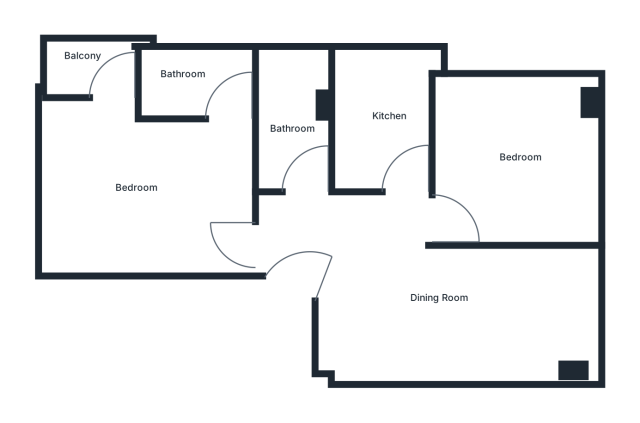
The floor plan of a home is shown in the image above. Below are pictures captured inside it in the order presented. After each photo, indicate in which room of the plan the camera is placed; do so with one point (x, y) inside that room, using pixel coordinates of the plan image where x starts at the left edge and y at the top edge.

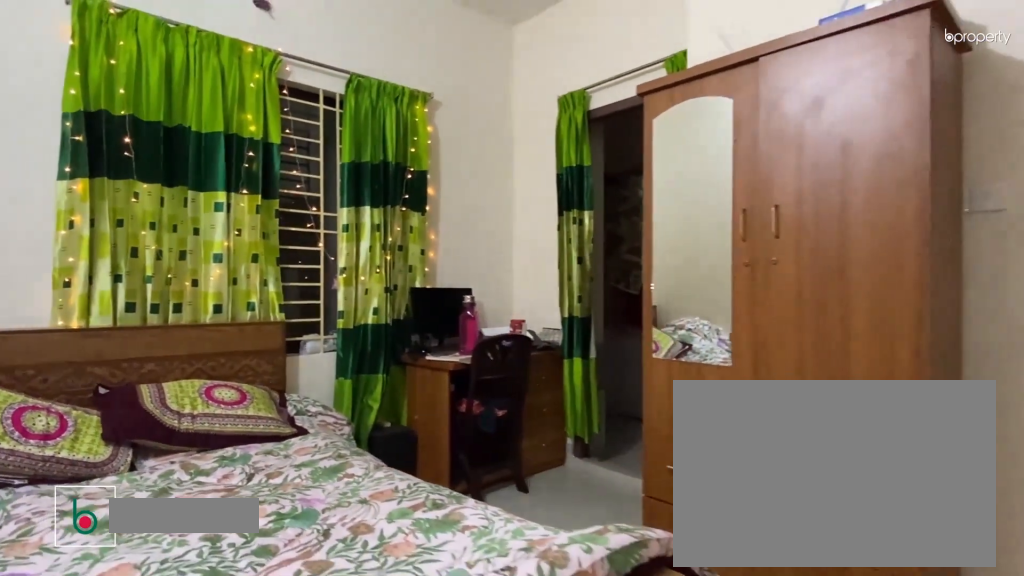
(145, 175)
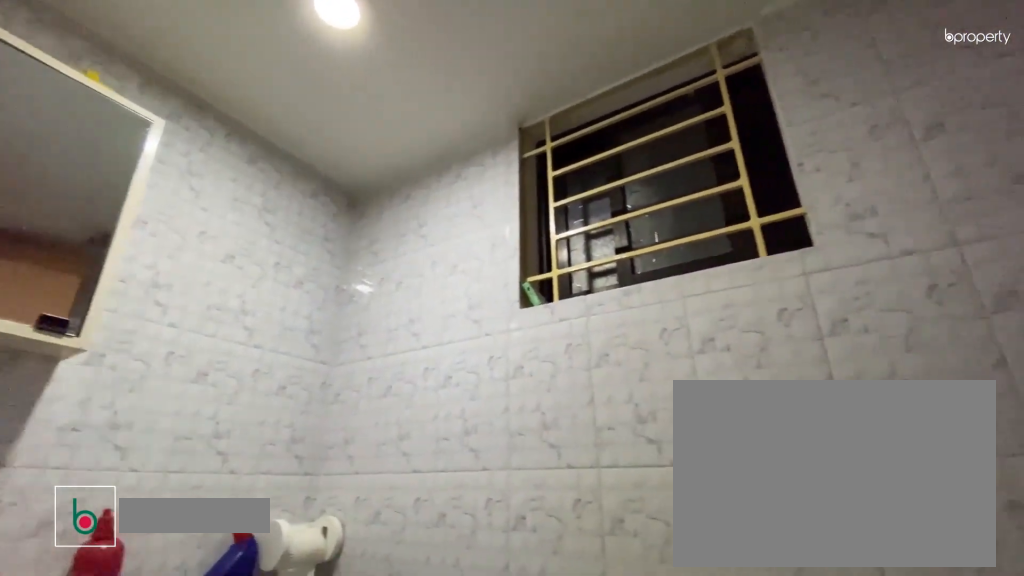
(206, 82)
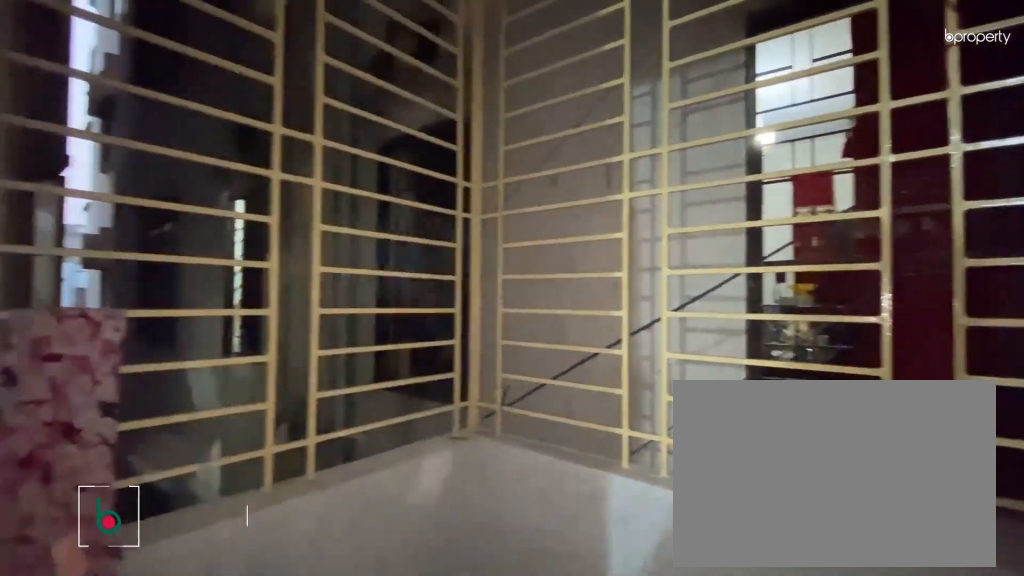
(91, 66)
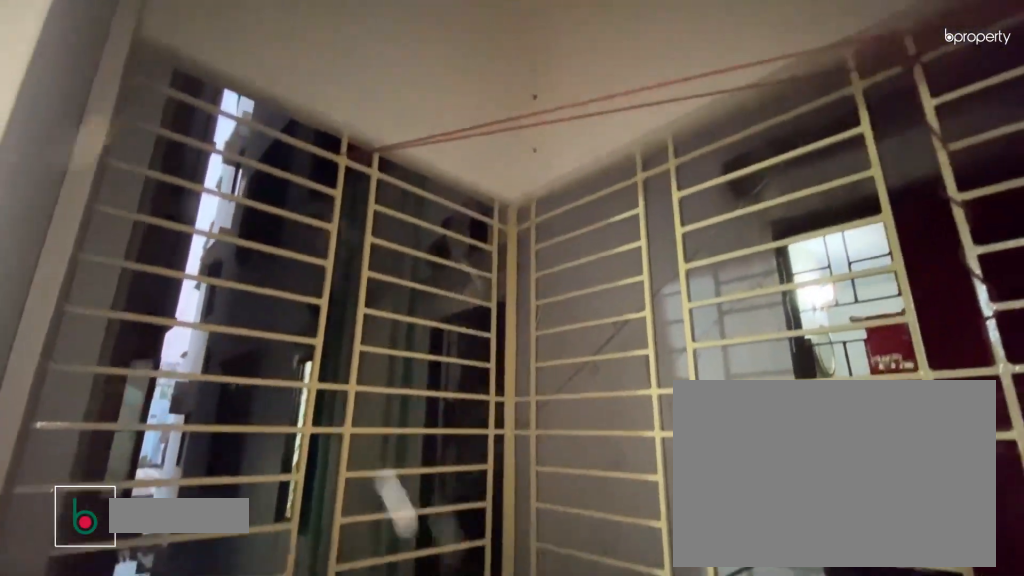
(91, 66)
